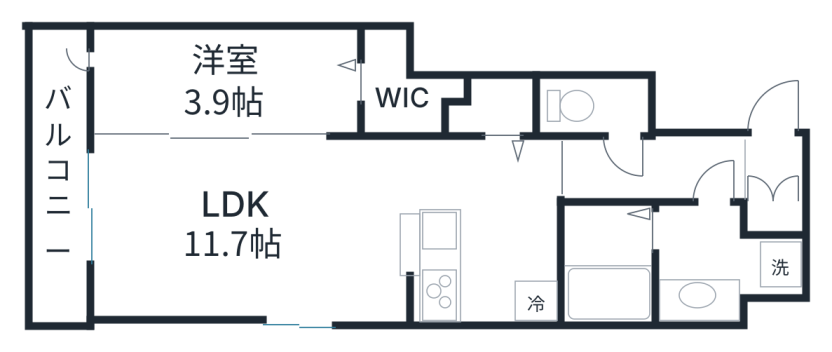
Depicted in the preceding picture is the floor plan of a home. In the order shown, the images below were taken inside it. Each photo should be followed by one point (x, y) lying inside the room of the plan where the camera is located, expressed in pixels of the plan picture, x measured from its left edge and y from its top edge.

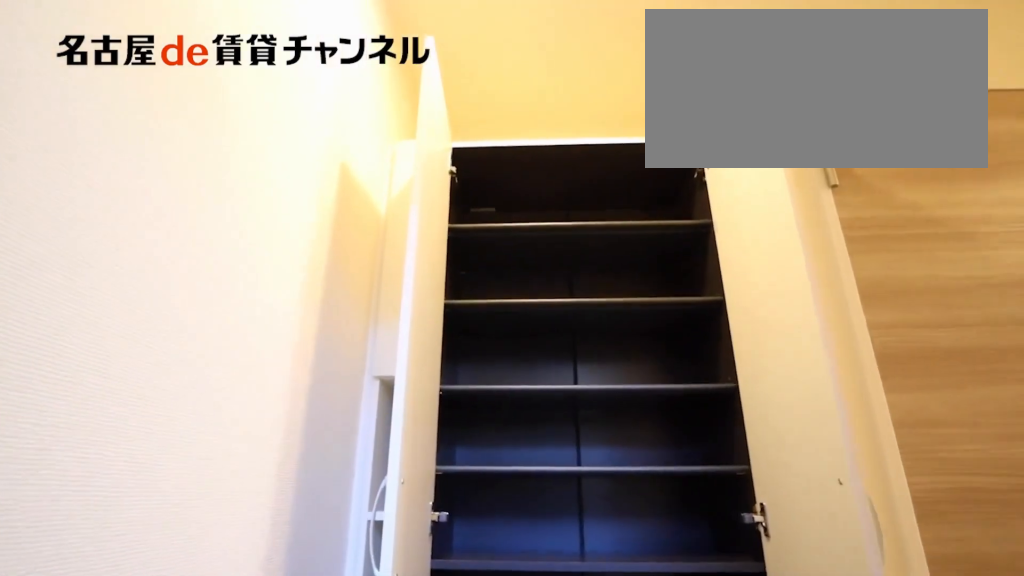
(775, 184)
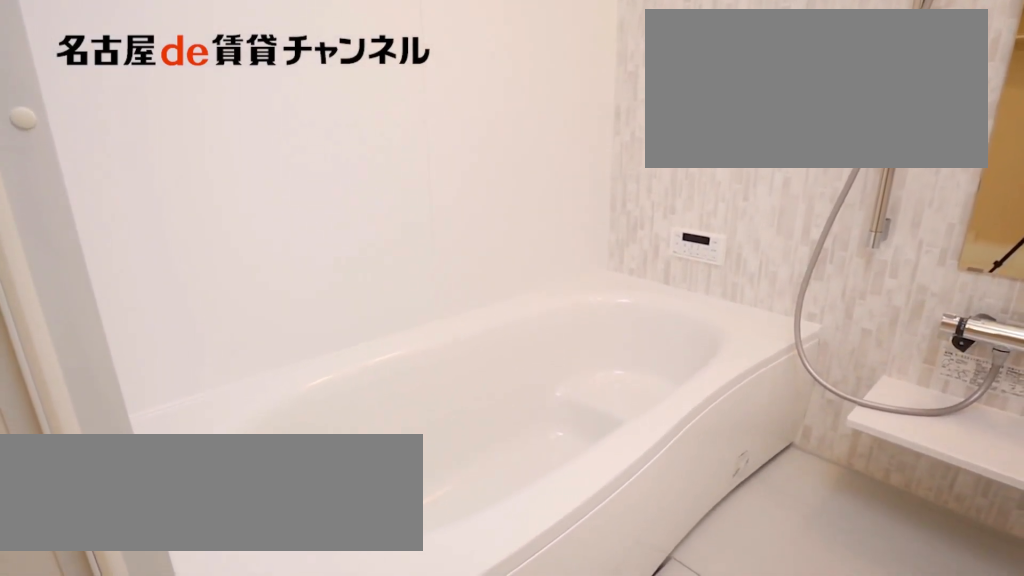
(606, 265)
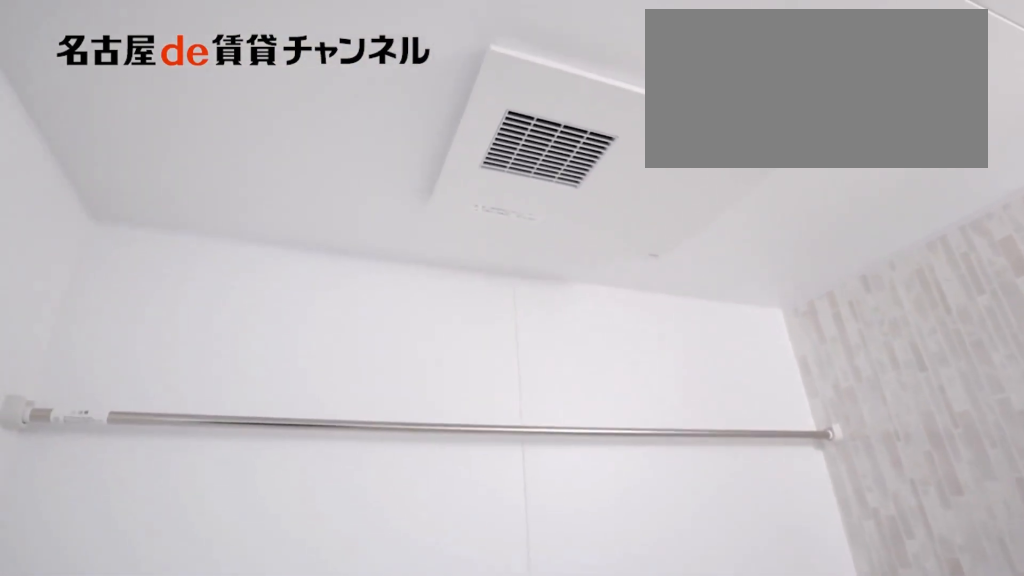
(606, 265)
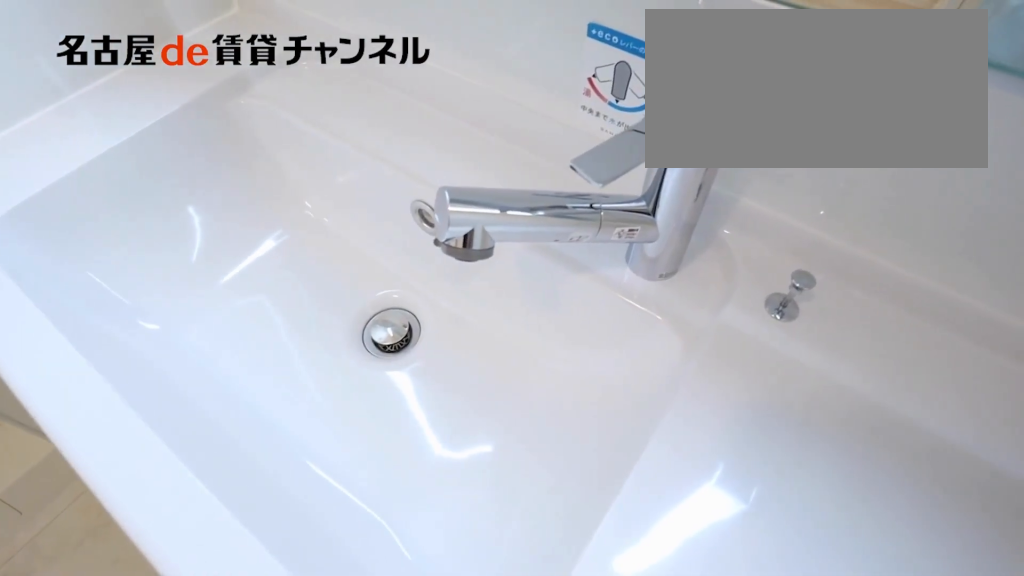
(720, 264)
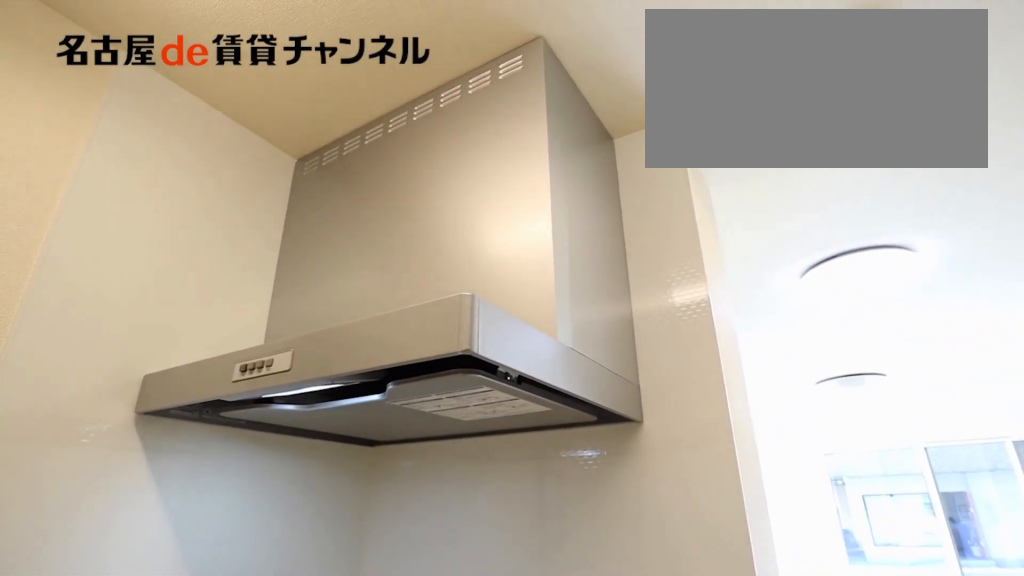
(490, 233)
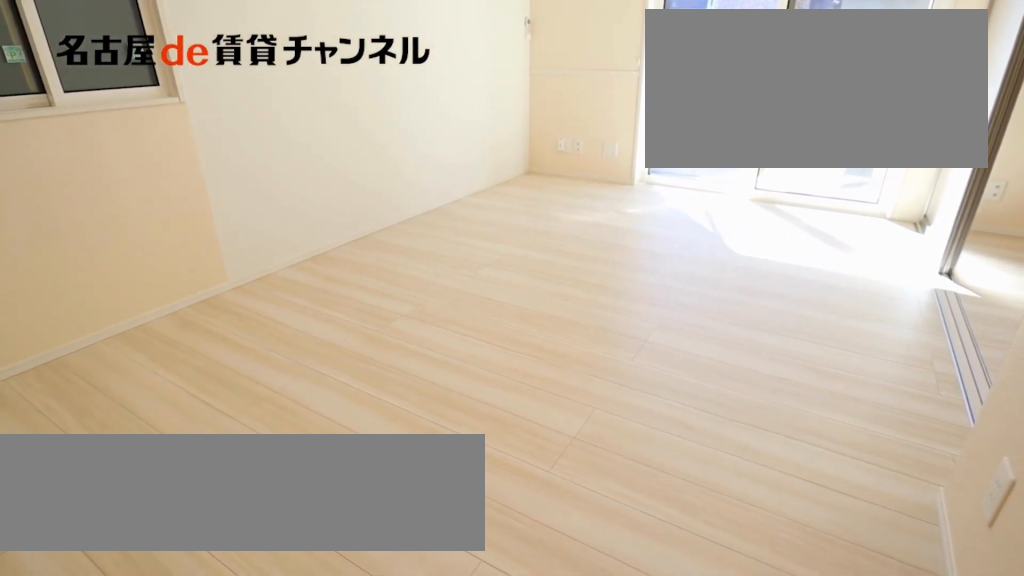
(253, 232)
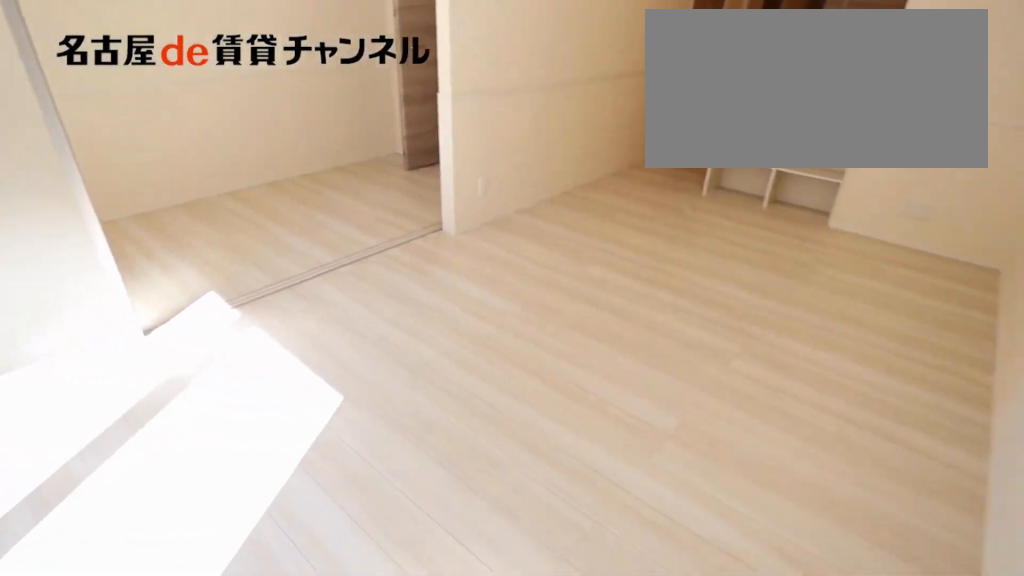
(253, 232)
